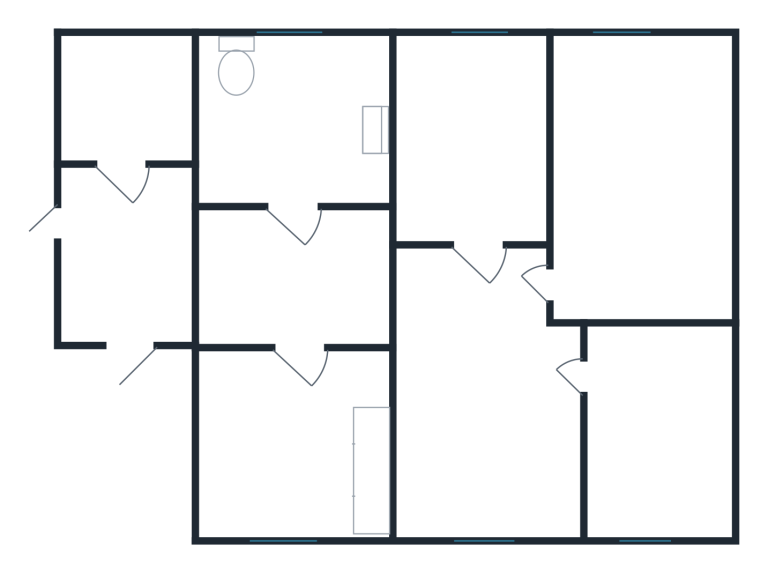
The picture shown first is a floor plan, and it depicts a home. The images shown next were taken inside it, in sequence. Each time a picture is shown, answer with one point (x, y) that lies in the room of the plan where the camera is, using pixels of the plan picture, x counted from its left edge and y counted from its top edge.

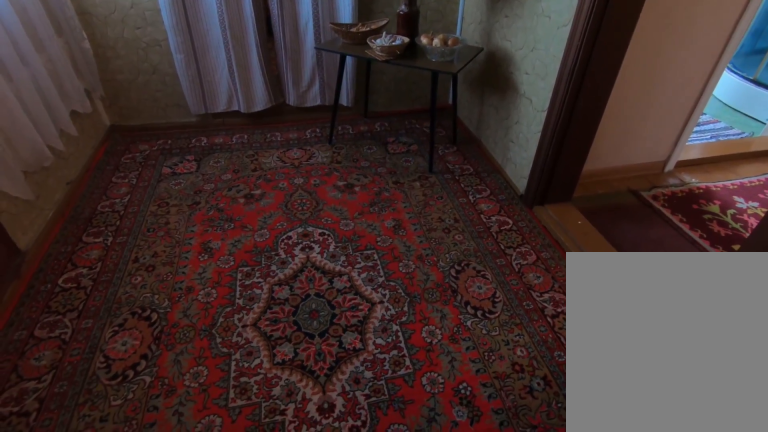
(125, 307)
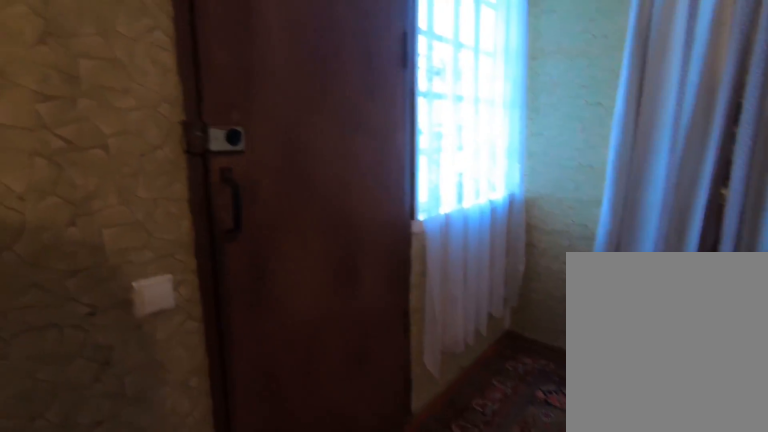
(125, 307)
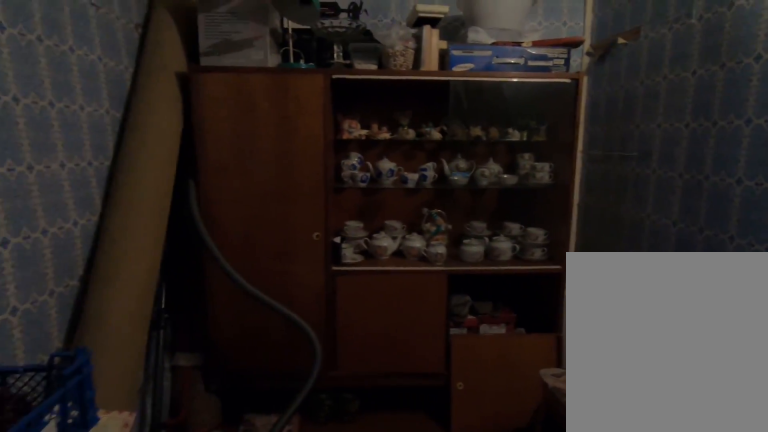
(122, 172)
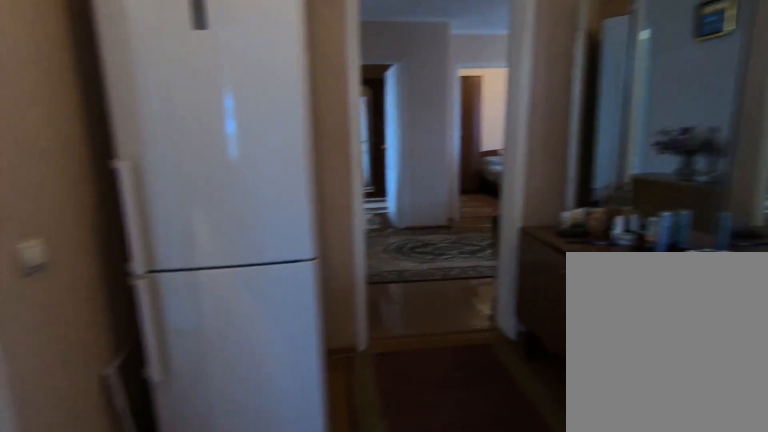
(270, 313)
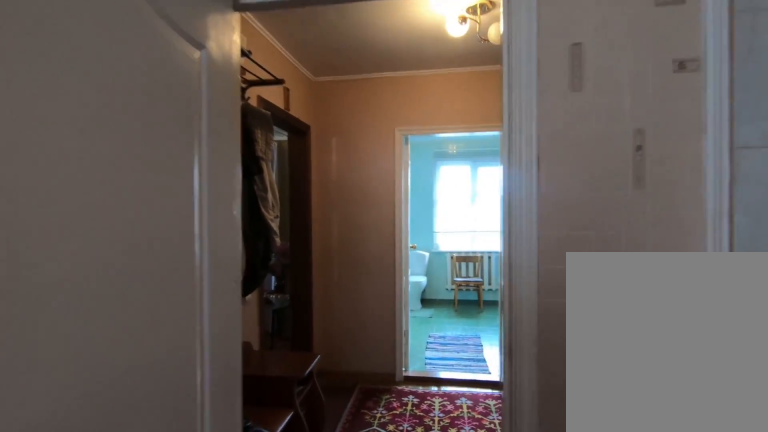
(307, 397)
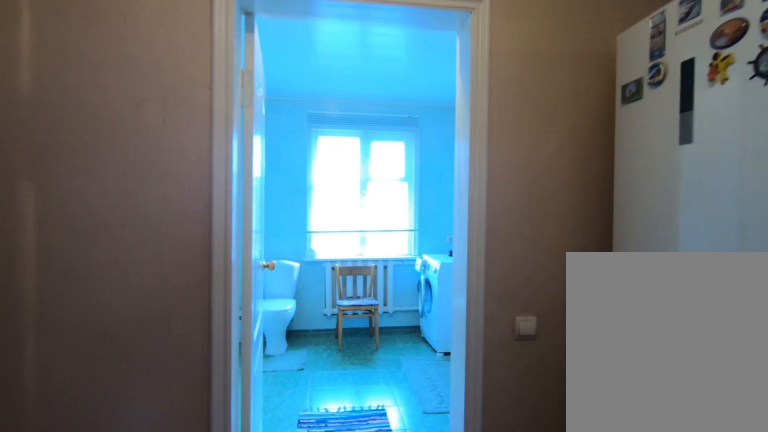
(302, 301)
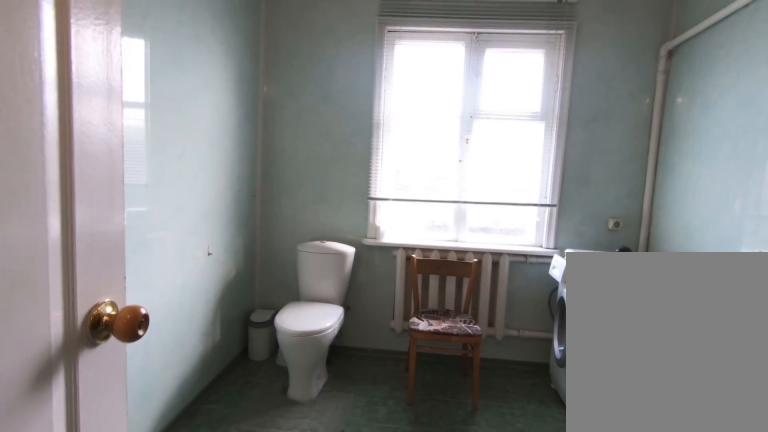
(296, 191)
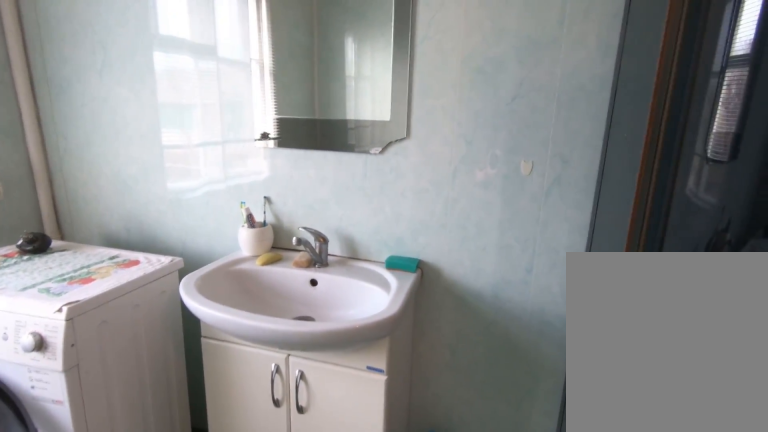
(296, 191)
